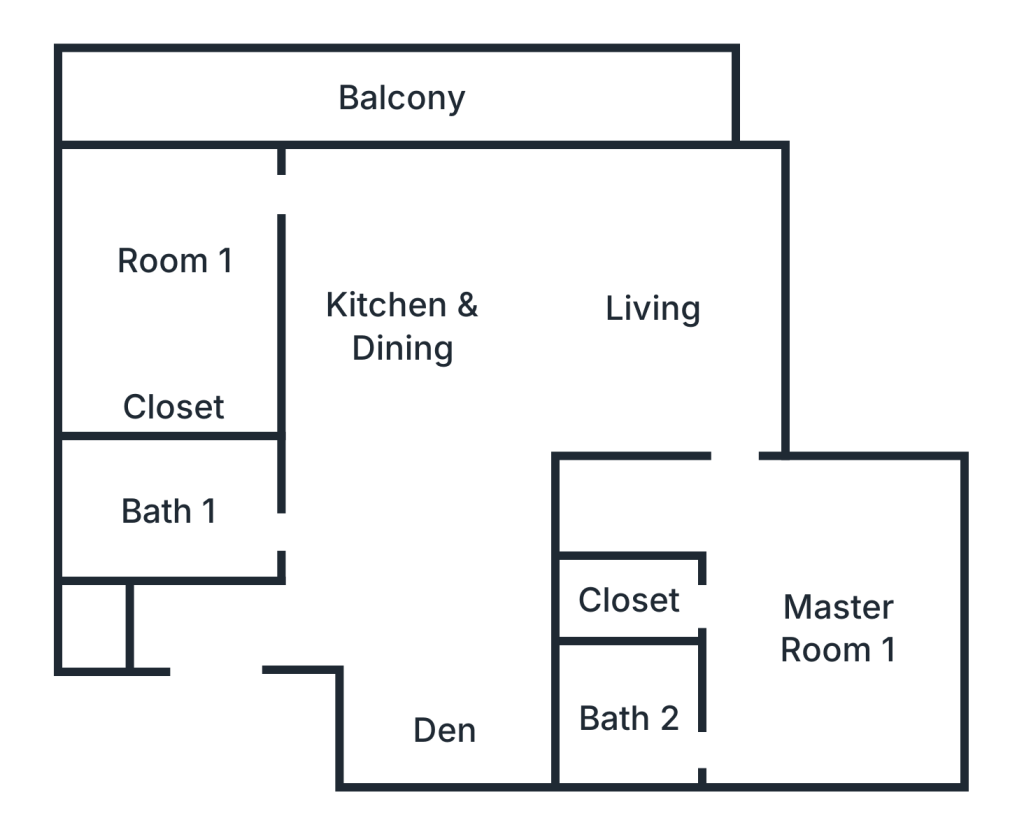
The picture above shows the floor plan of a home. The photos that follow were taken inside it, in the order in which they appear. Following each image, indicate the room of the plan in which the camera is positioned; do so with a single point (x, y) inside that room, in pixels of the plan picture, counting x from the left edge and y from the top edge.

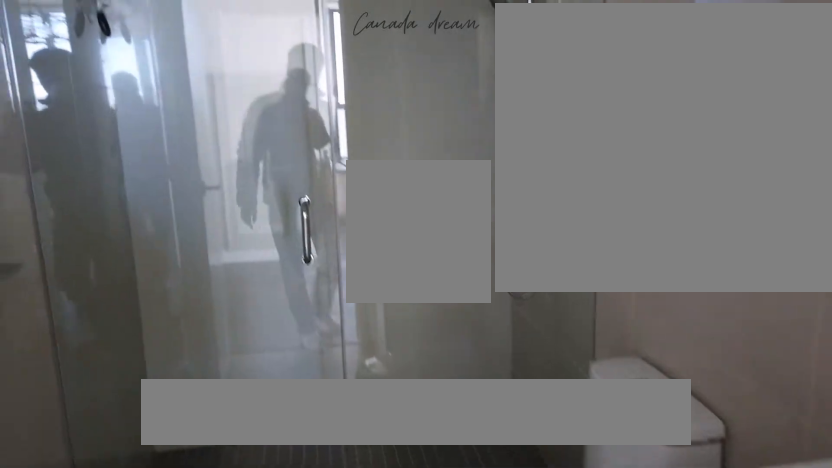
(165, 510)
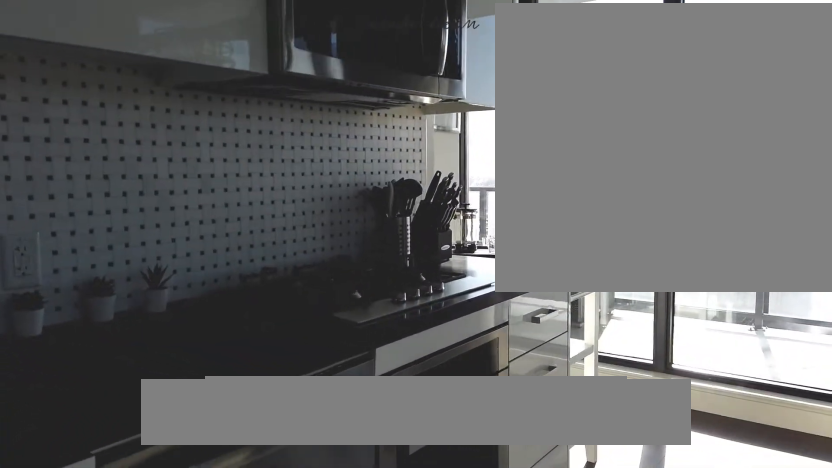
(378, 351)
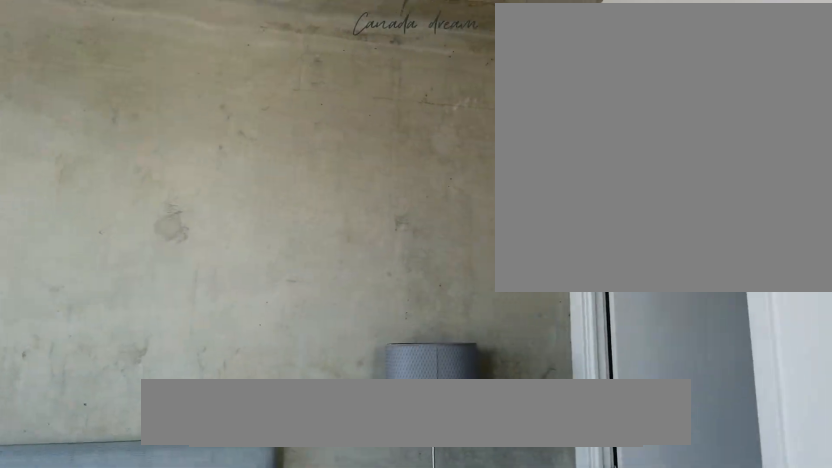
(838, 620)
